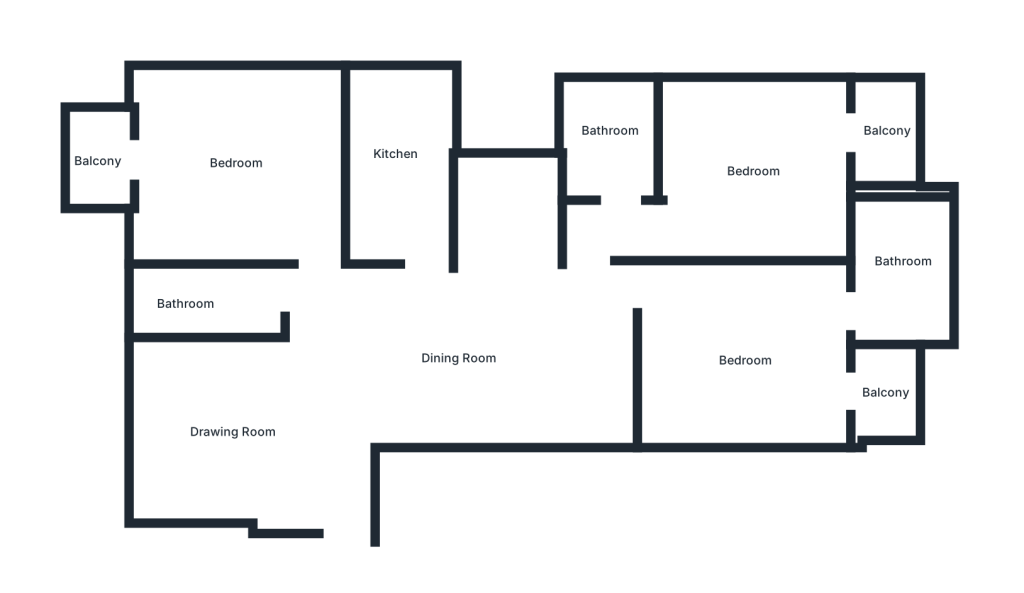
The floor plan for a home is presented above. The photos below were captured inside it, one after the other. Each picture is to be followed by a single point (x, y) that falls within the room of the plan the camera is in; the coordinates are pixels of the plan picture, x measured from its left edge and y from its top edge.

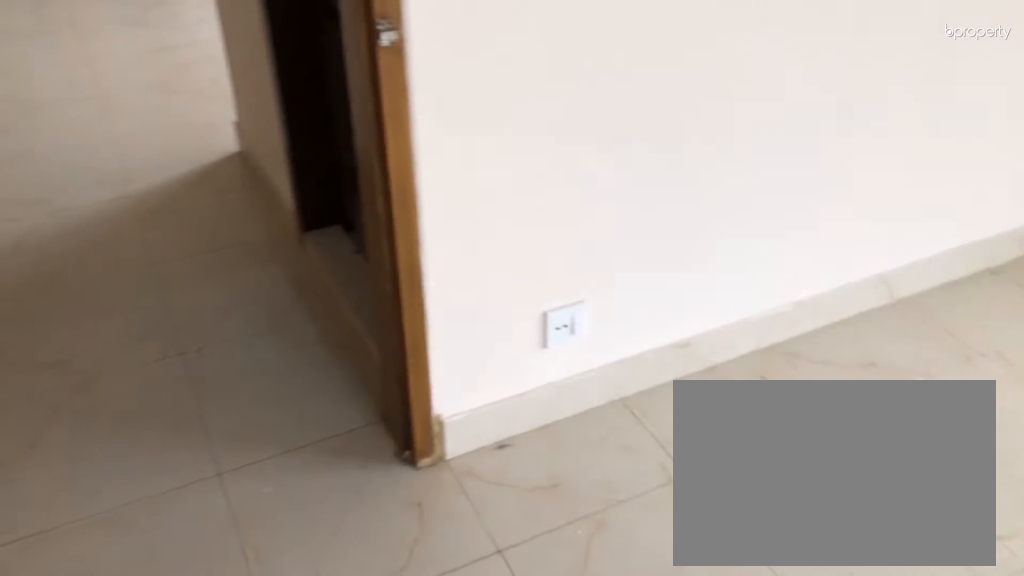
(230, 169)
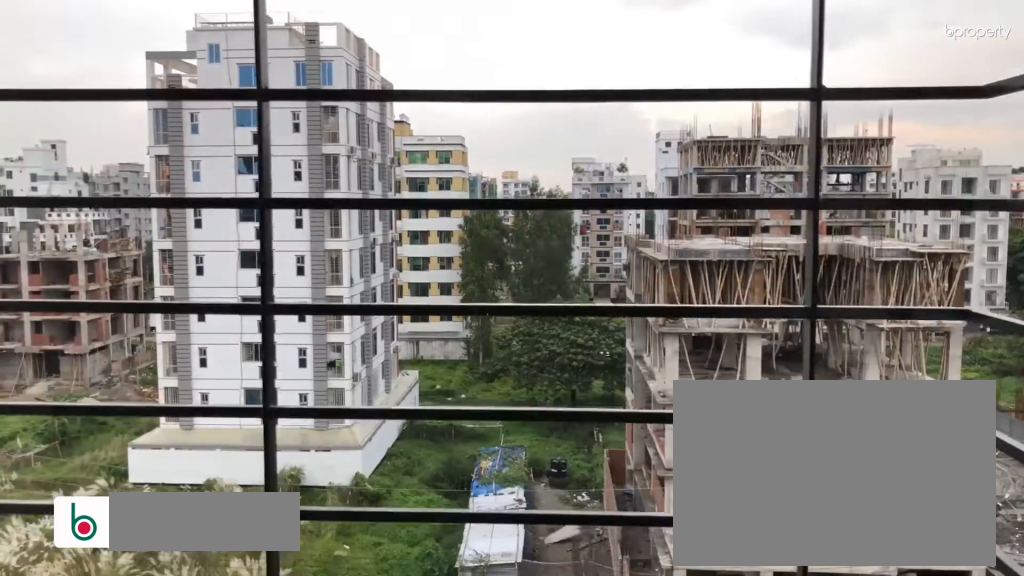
(94, 161)
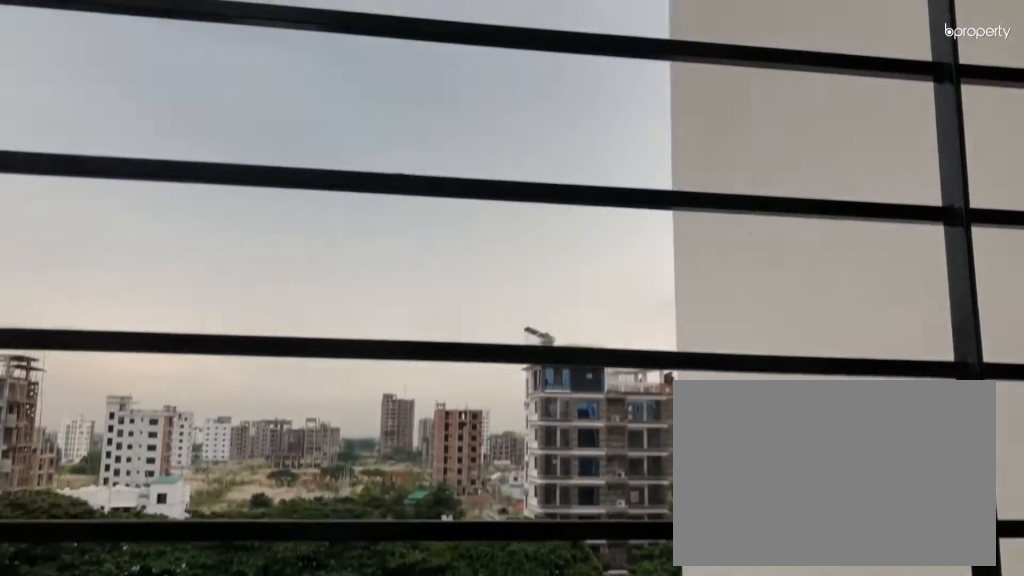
(94, 161)
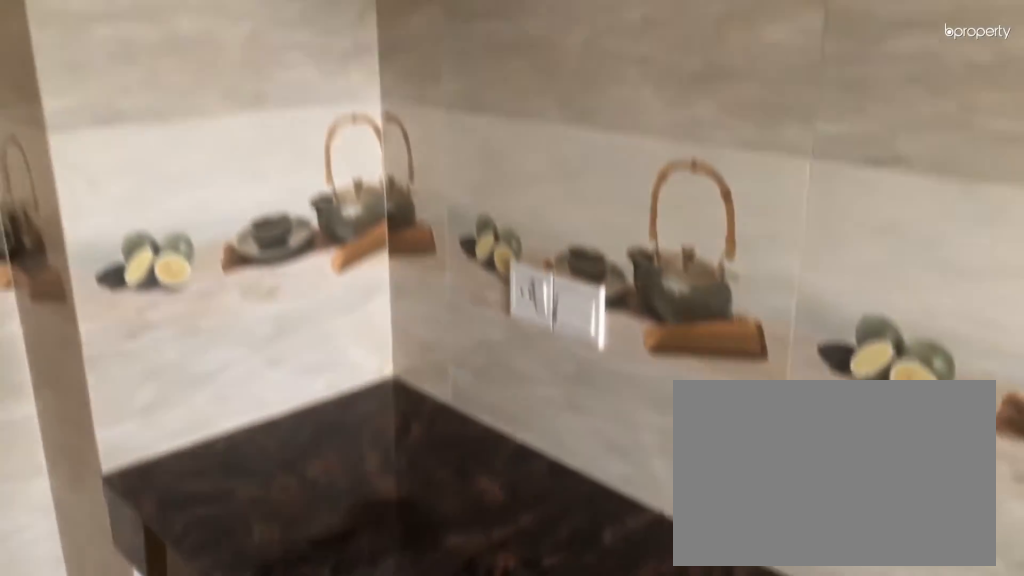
(396, 165)
